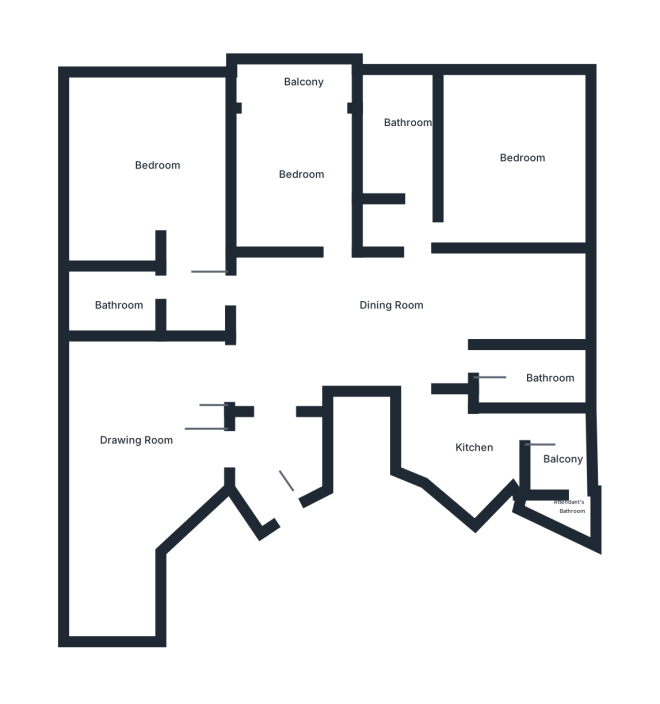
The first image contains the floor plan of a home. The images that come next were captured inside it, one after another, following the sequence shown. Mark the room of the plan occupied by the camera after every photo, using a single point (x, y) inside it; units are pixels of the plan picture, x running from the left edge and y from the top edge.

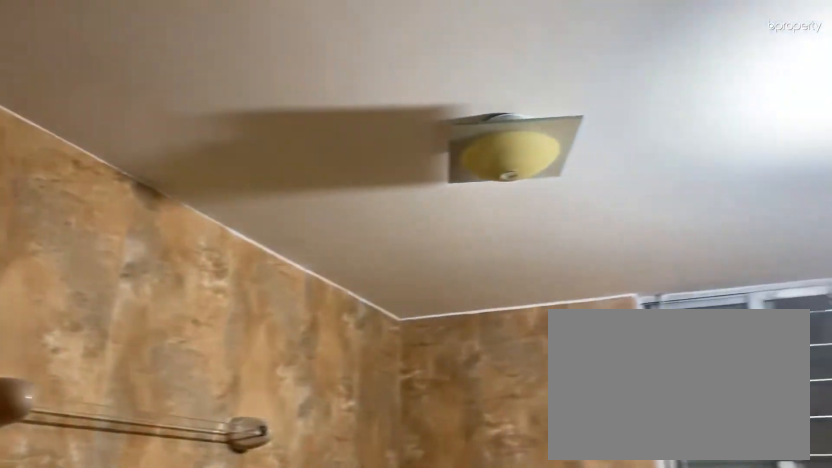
(119, 297)
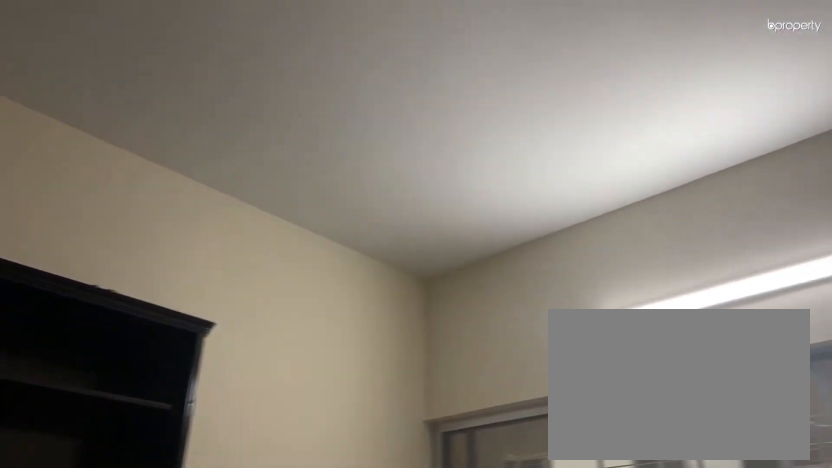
(295, 148)
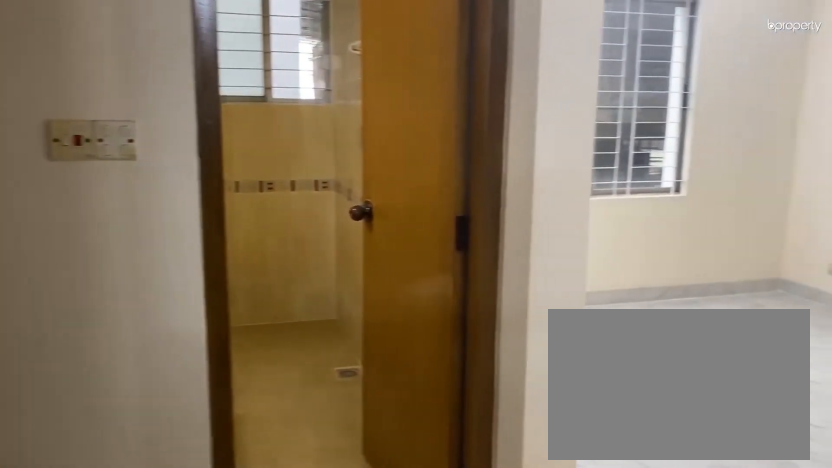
(505, 181)
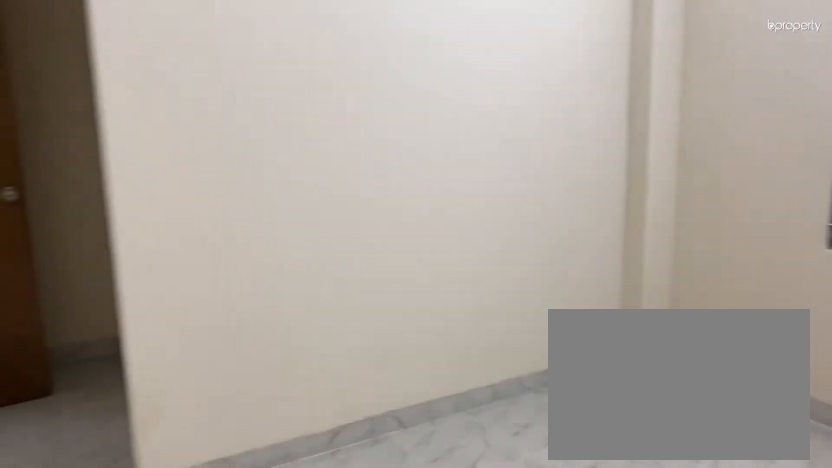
(505, 181)
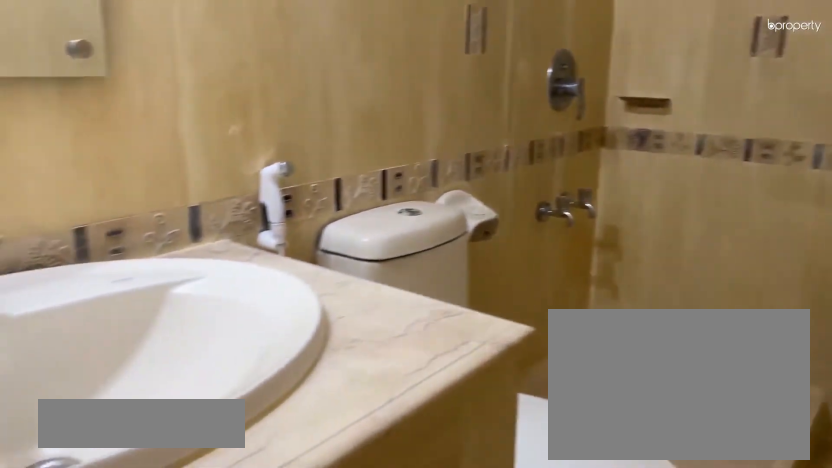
(399, 130)
